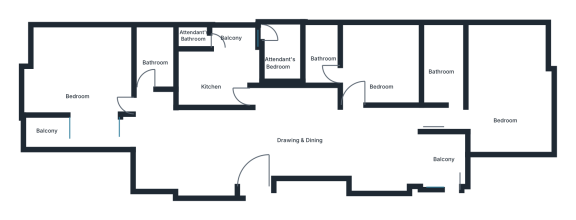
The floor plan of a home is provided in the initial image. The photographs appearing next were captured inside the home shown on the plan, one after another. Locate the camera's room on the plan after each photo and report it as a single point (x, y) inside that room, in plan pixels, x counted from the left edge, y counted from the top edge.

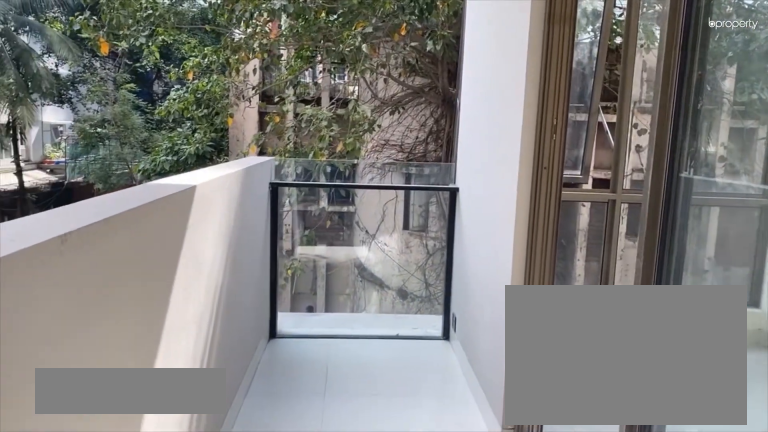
(54, 135)
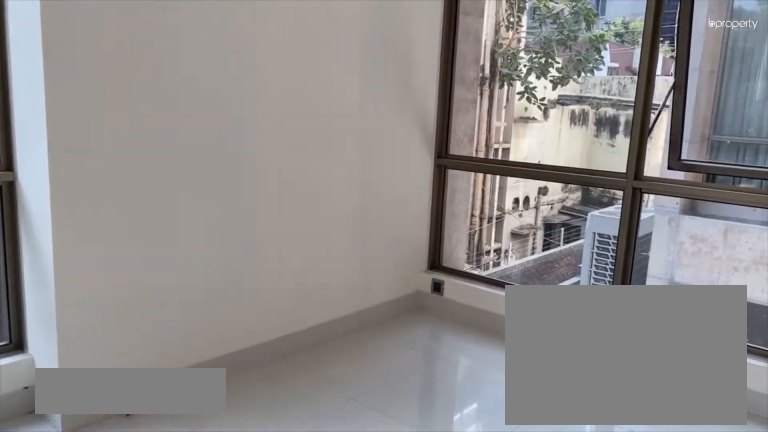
(77, 79)
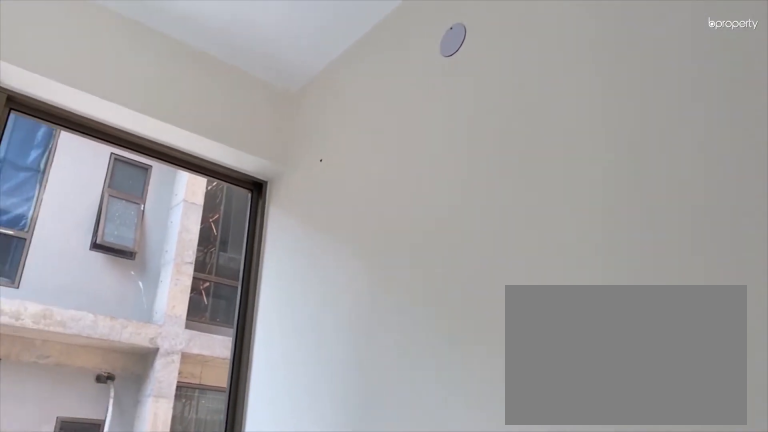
(77, 79)
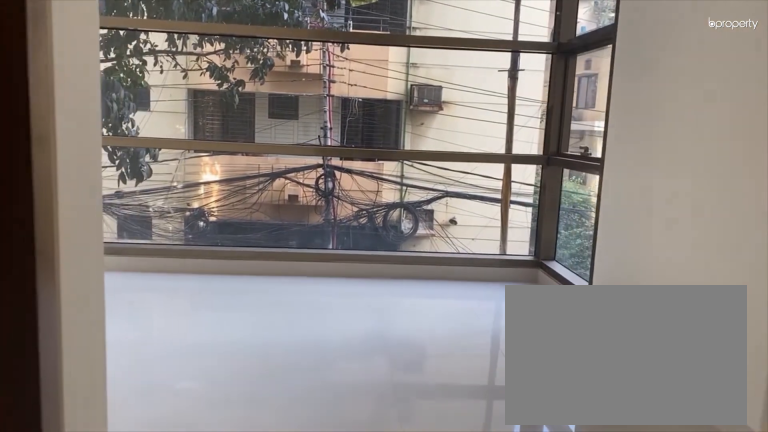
(455, 120)
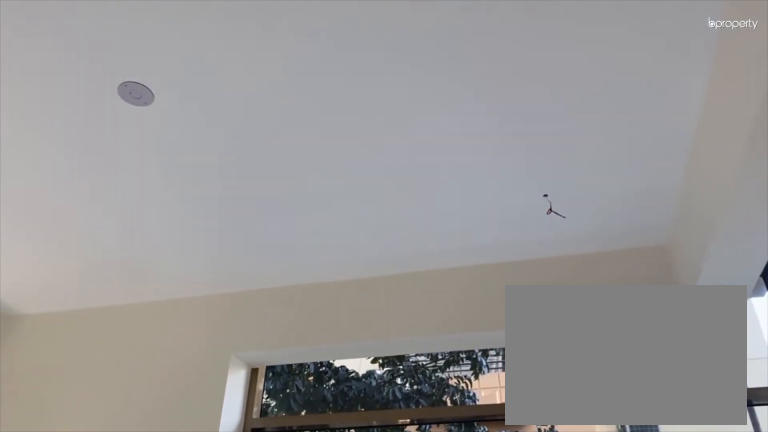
(504, 85)
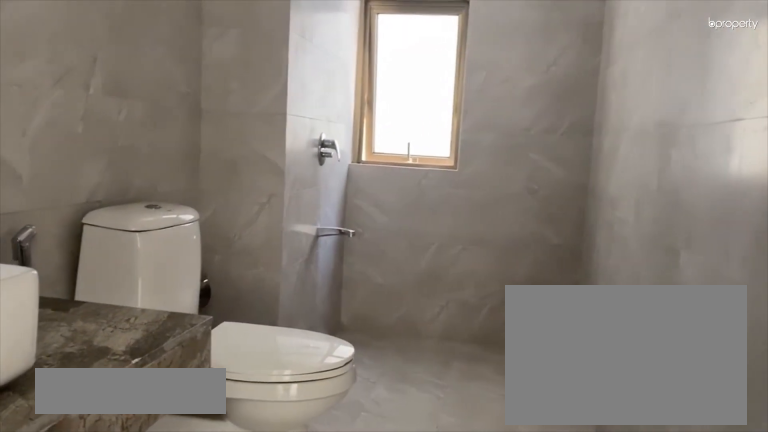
(443, 53)
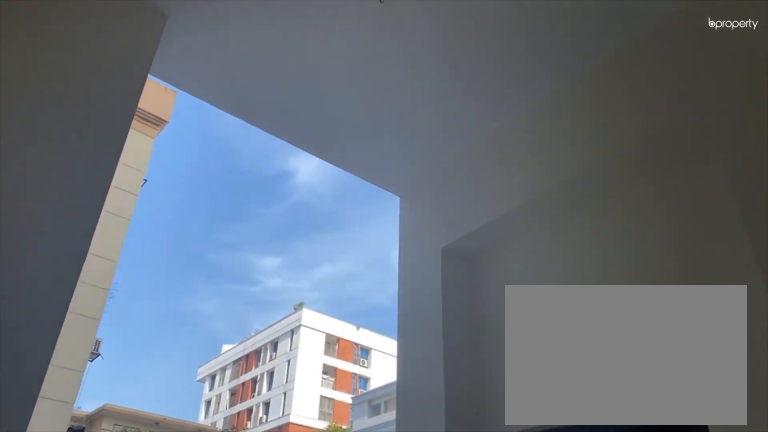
(442, 164)
